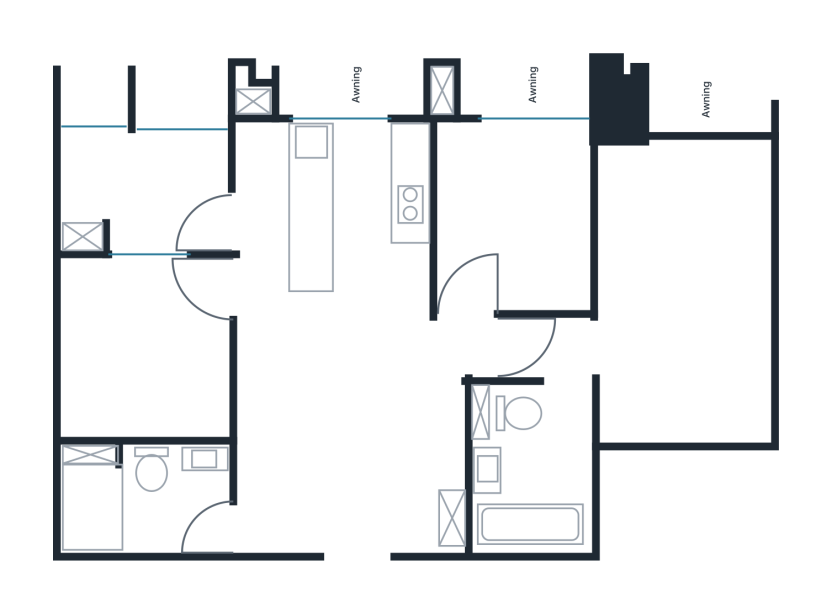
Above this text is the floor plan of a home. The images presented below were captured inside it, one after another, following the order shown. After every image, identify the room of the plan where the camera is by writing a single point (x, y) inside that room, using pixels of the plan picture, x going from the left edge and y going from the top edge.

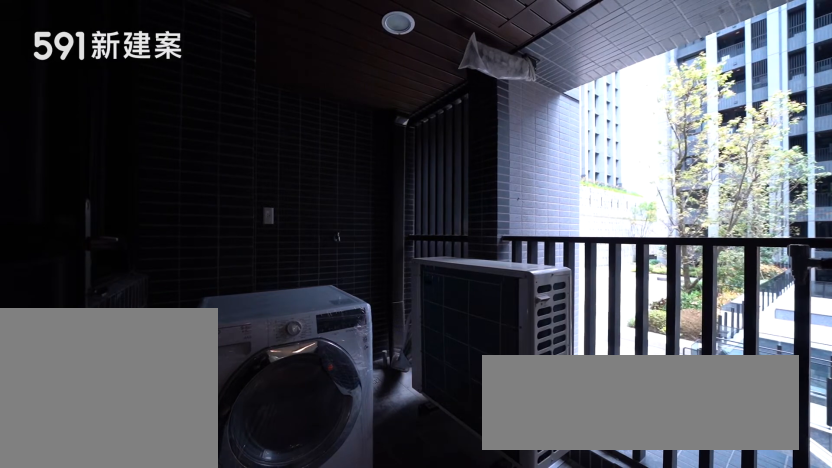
(145, 188)
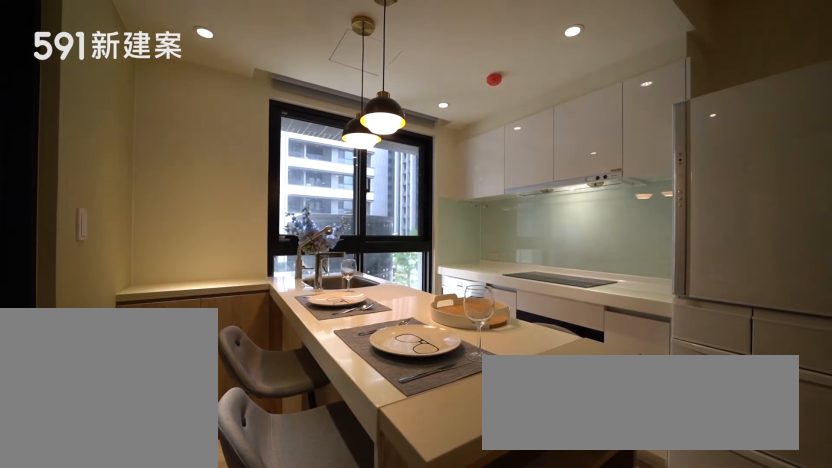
(294, 217)
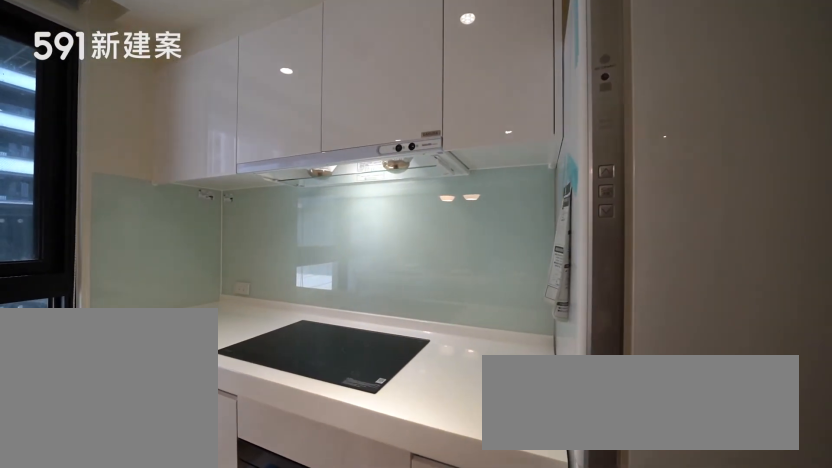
(390, 204)
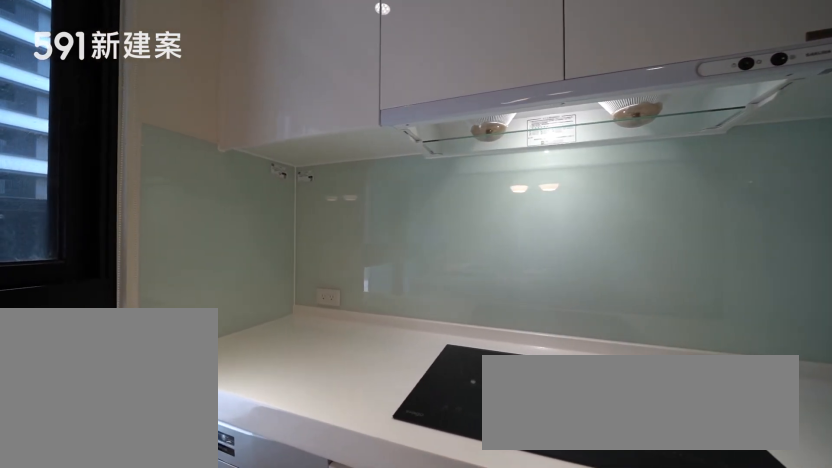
(390, 204)
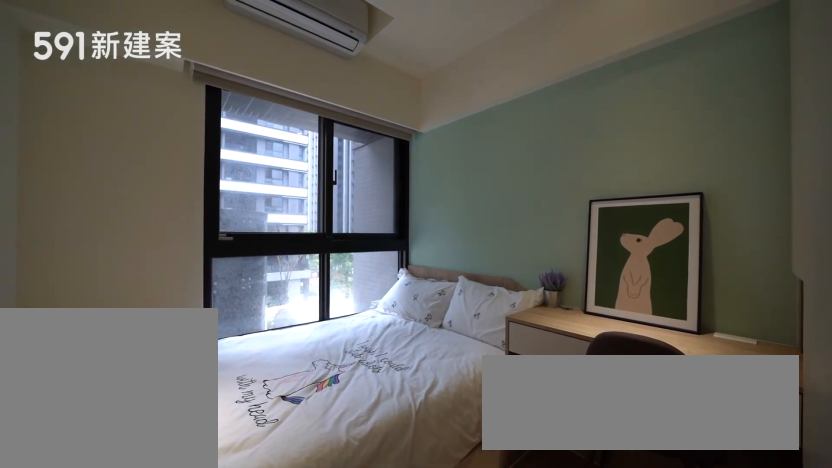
(518, 216)
